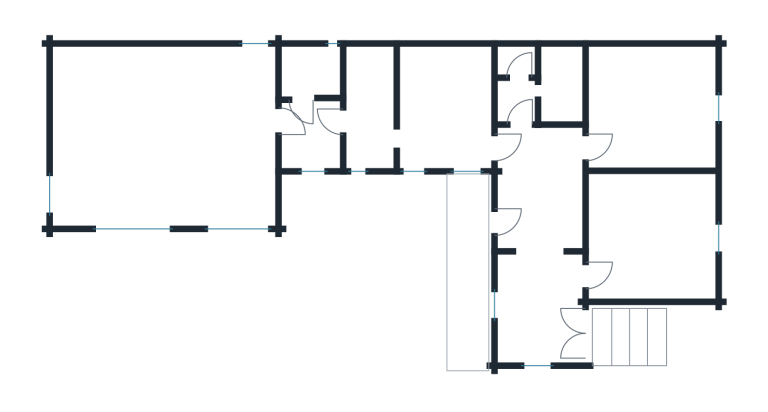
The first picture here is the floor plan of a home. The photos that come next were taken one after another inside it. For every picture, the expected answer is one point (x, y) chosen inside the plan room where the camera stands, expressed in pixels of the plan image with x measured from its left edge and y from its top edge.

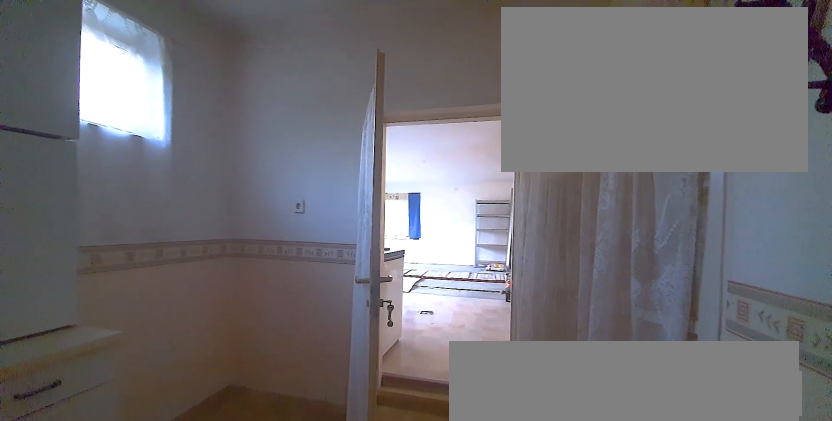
(309, 138)
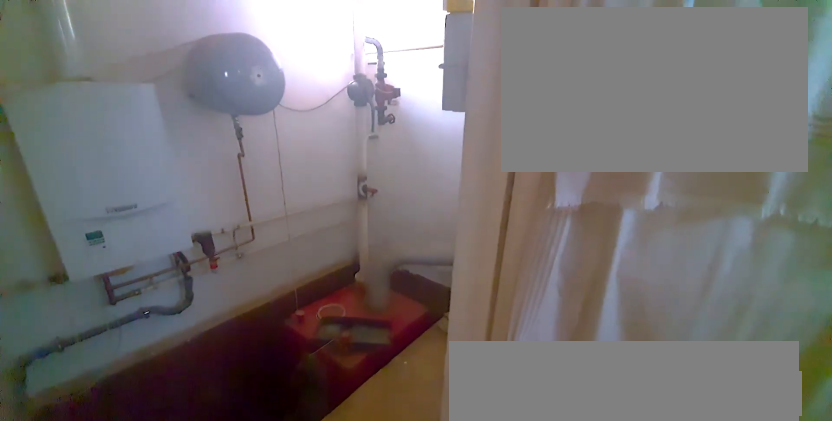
(309, 76)
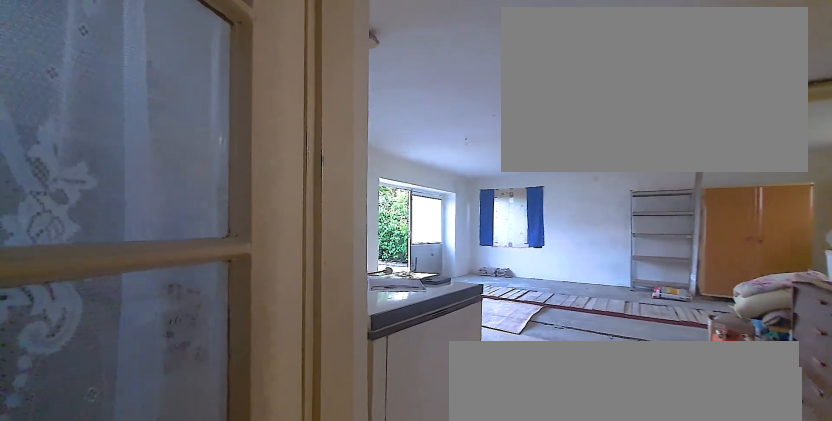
(164, 134)
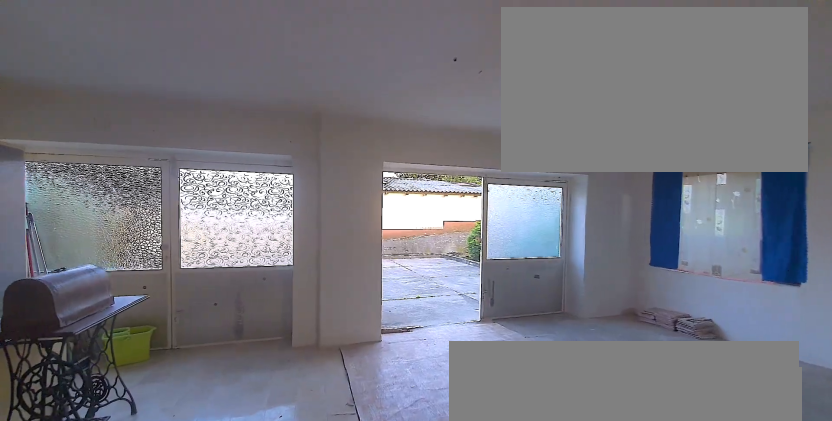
(164, 133)
